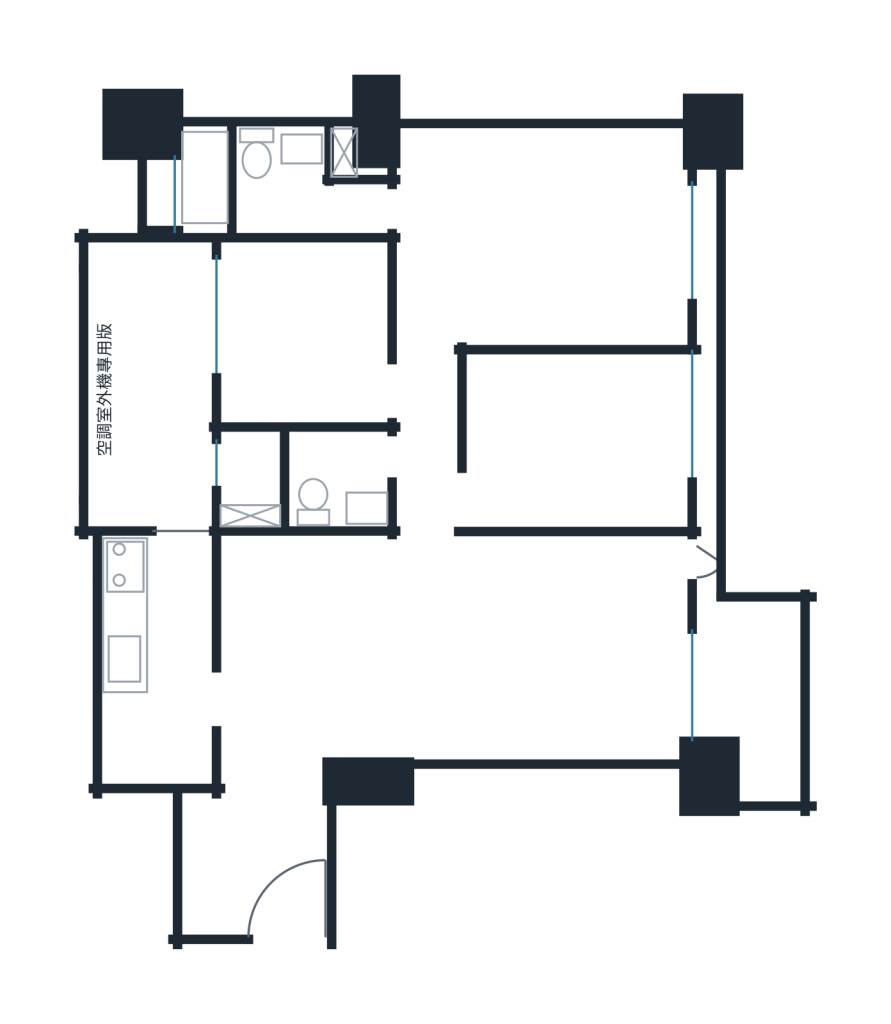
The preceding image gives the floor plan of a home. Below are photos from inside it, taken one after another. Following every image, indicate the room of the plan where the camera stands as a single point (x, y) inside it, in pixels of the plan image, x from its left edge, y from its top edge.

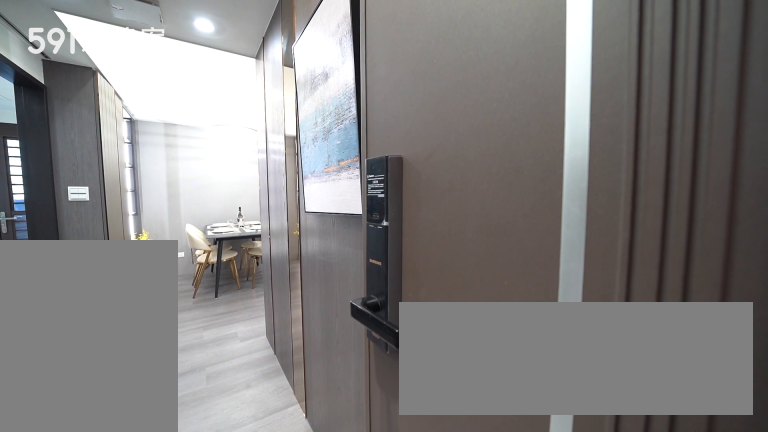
(257, 868)
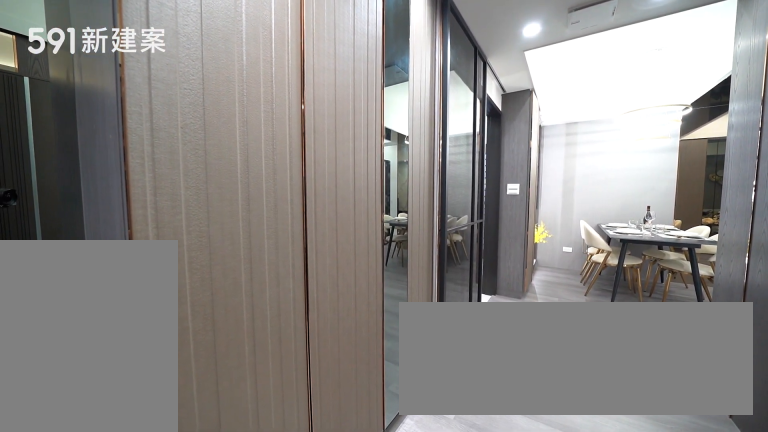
(257, 868)
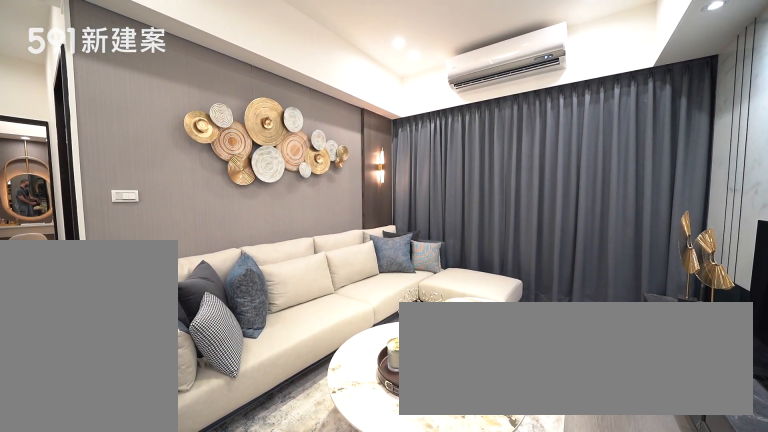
(583, 646)
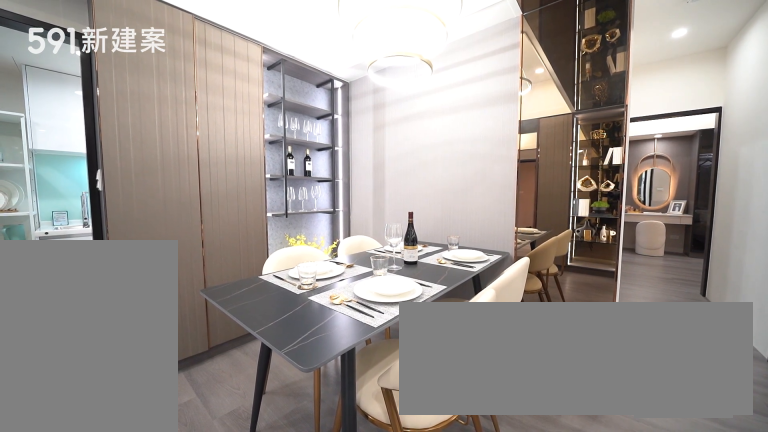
(331, 618)
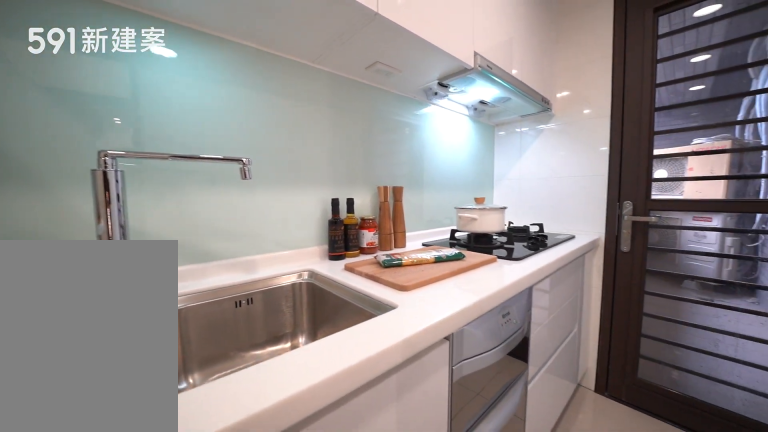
(157, 659)
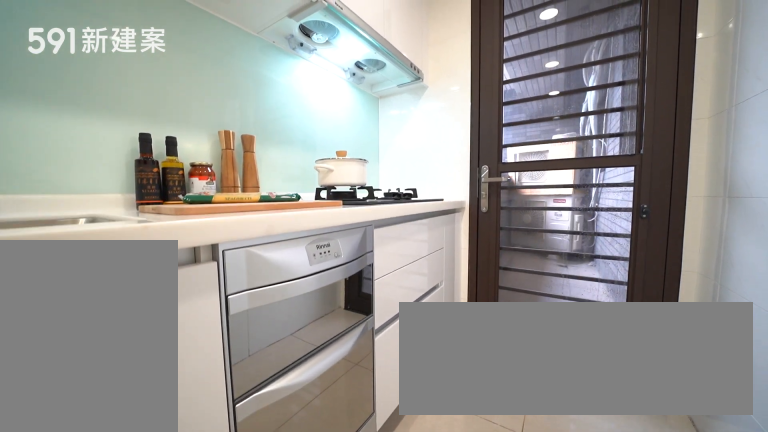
(157, 659)
